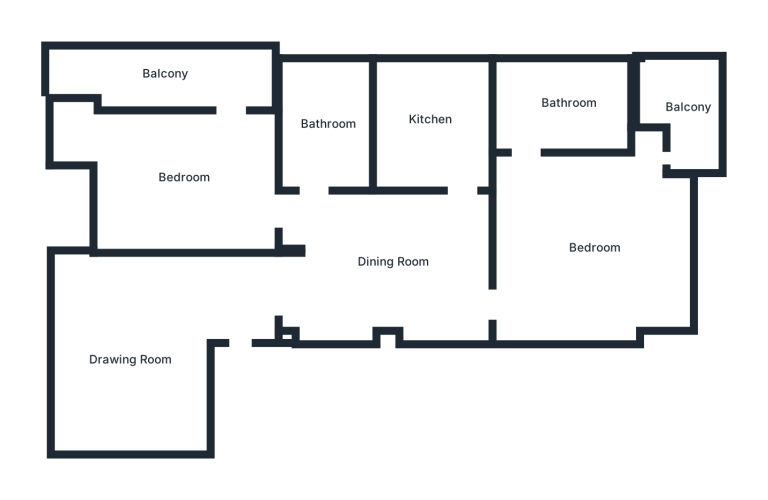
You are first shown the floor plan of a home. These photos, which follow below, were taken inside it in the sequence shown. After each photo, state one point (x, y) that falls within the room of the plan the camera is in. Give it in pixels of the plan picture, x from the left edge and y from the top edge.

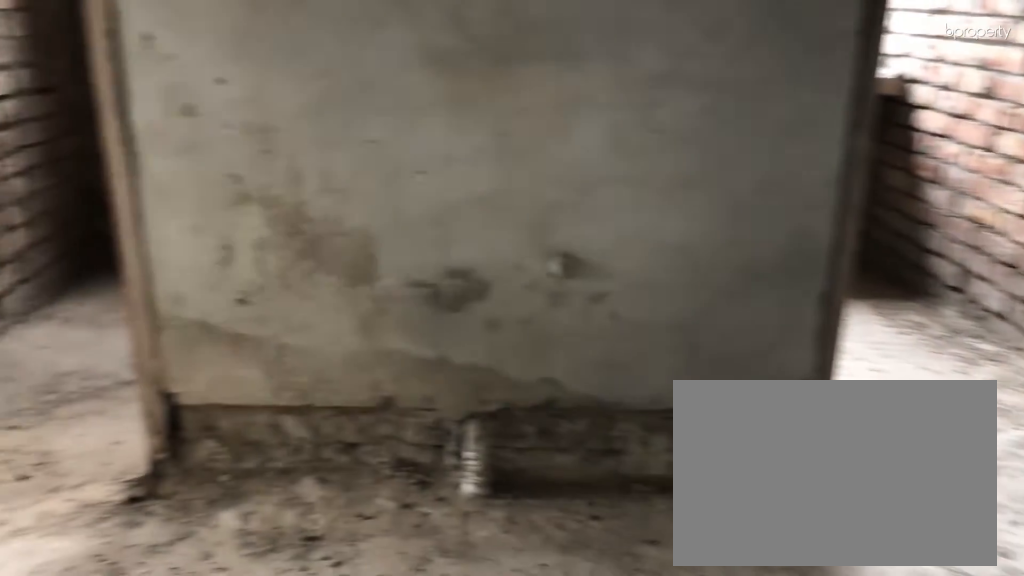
(387, 262)
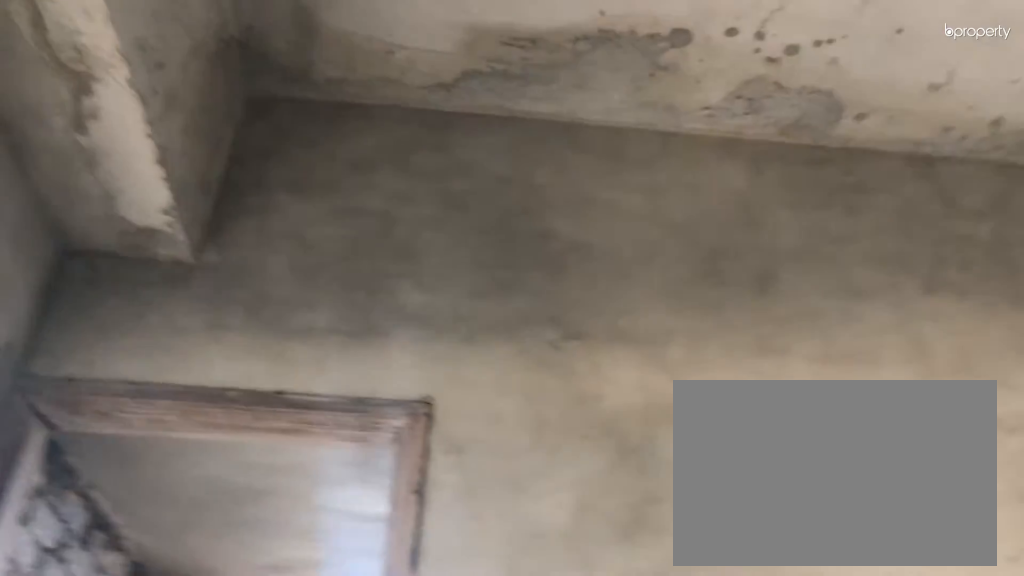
(387, 262)
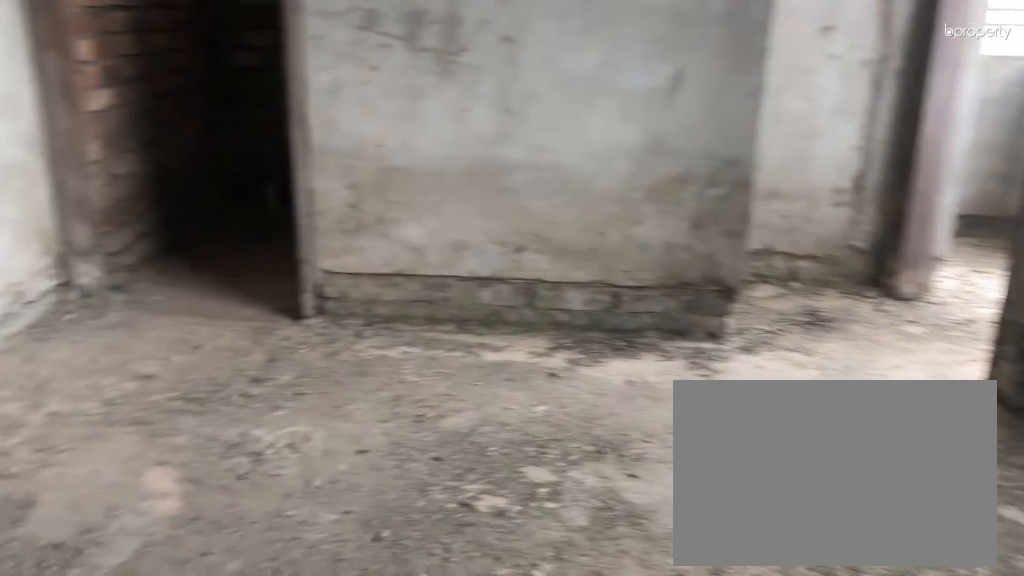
(595, 248)
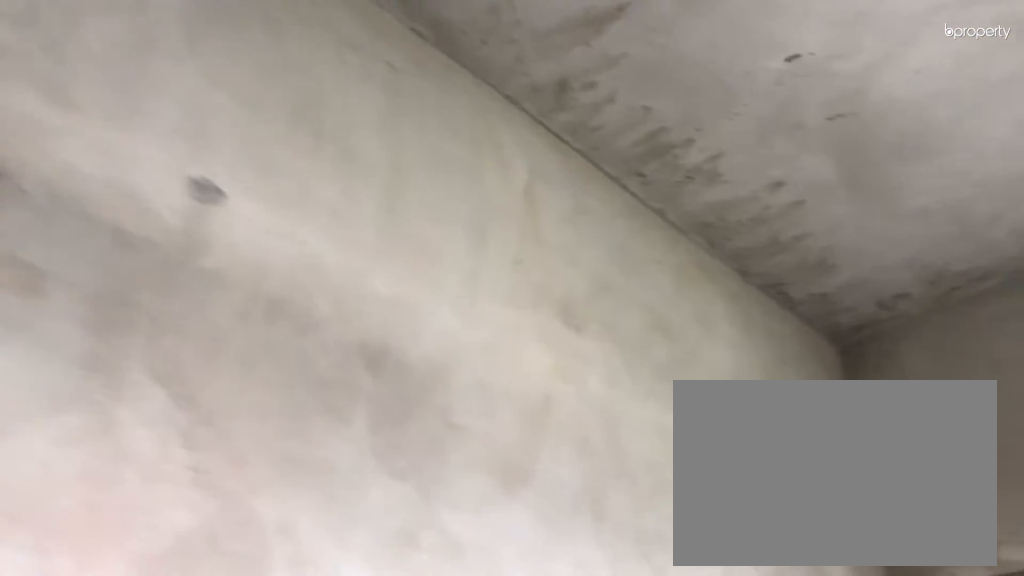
(595, 248)
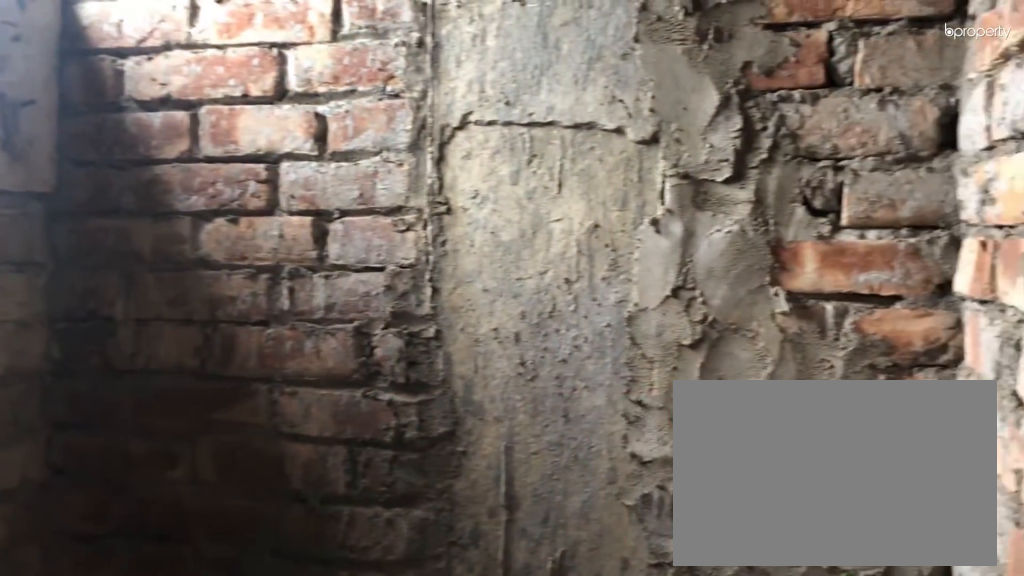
(569, 101)
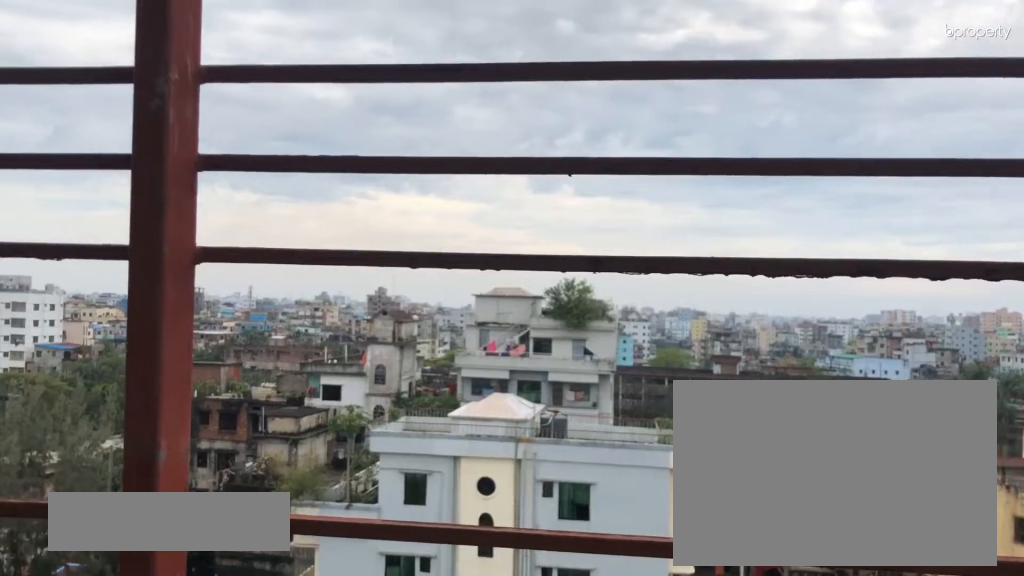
(689, 107)
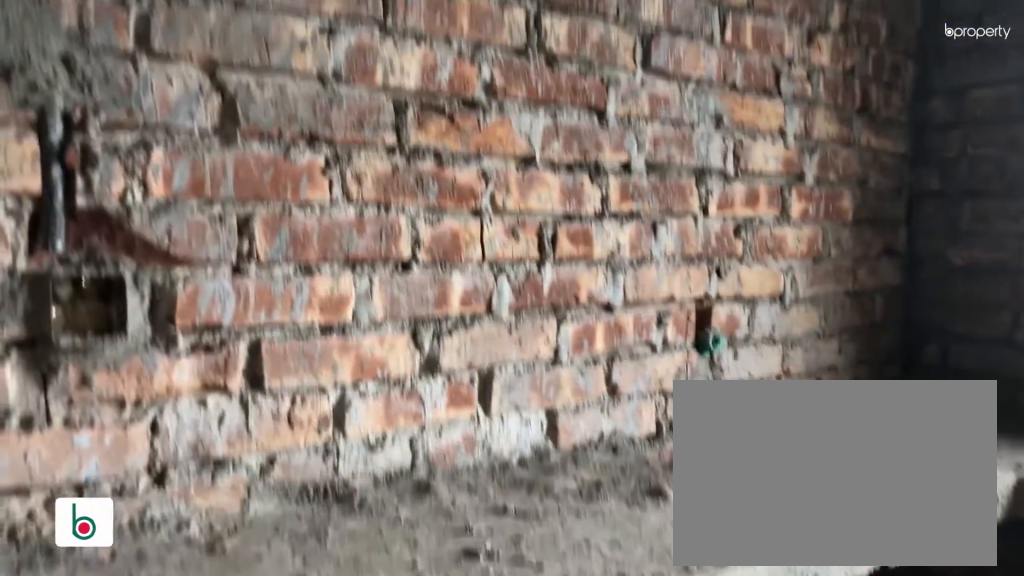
(429, 117)
